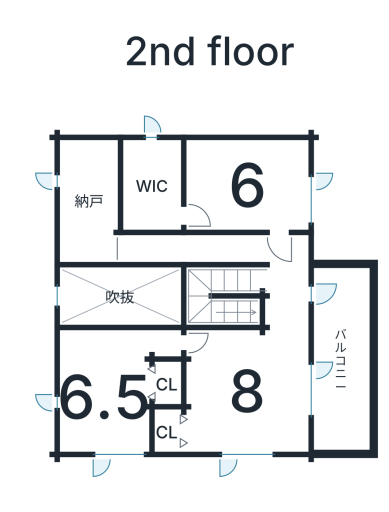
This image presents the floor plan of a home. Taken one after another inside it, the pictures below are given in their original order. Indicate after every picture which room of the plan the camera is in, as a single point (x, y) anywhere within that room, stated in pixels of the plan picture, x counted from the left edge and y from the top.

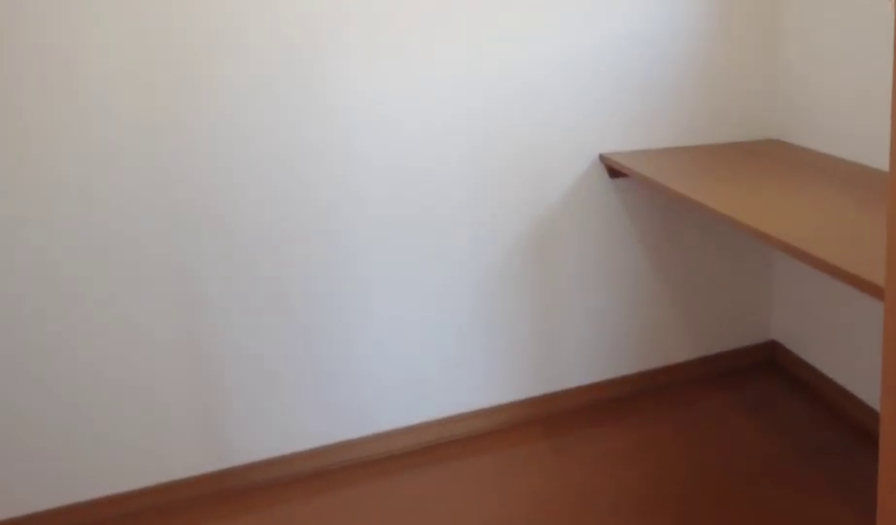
(153, 197)
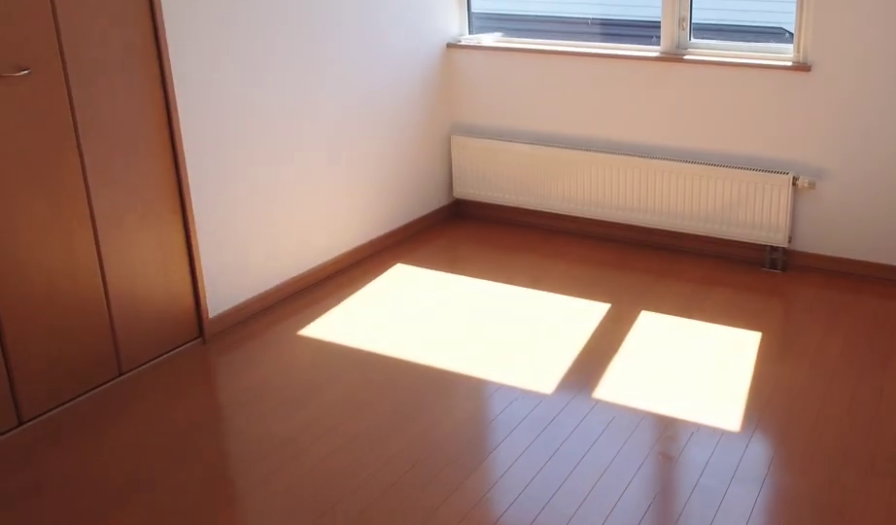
(100, 412)
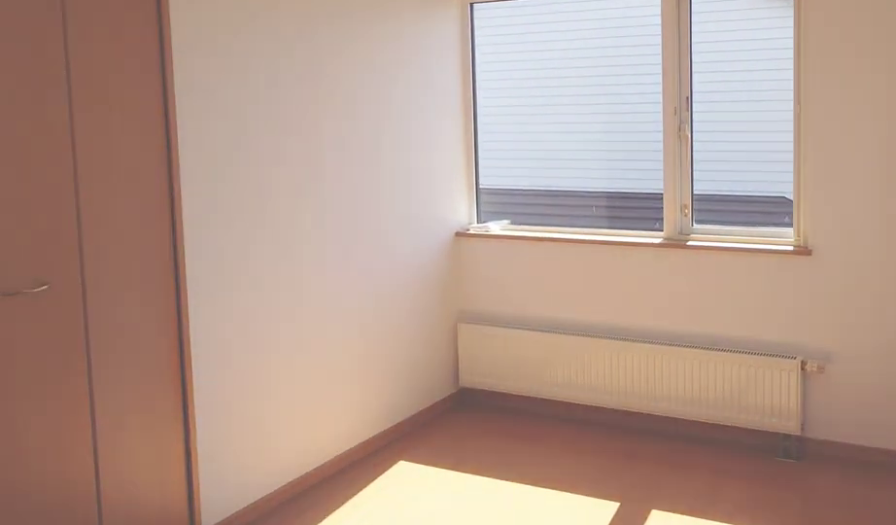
(100, 412)
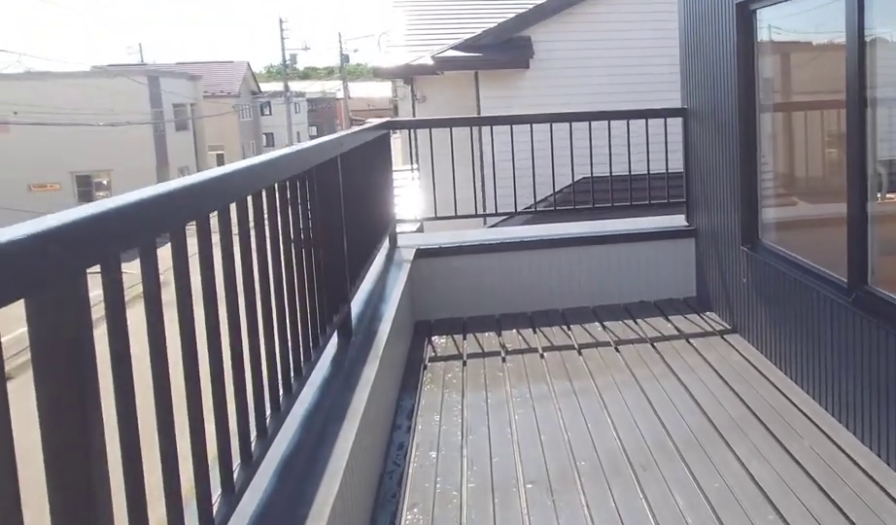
(341, 368)
